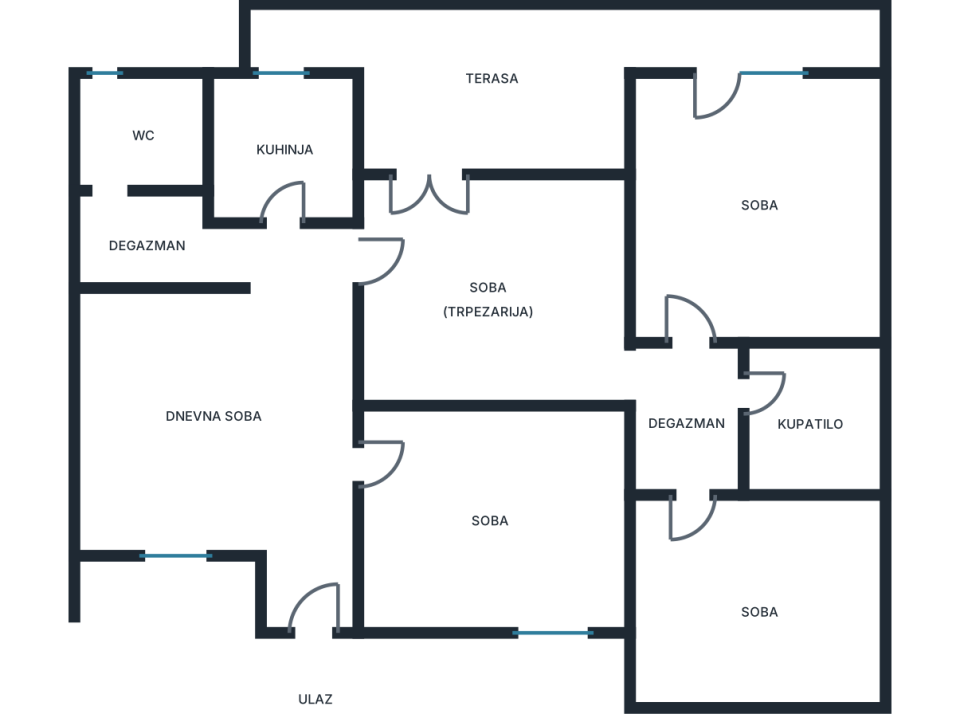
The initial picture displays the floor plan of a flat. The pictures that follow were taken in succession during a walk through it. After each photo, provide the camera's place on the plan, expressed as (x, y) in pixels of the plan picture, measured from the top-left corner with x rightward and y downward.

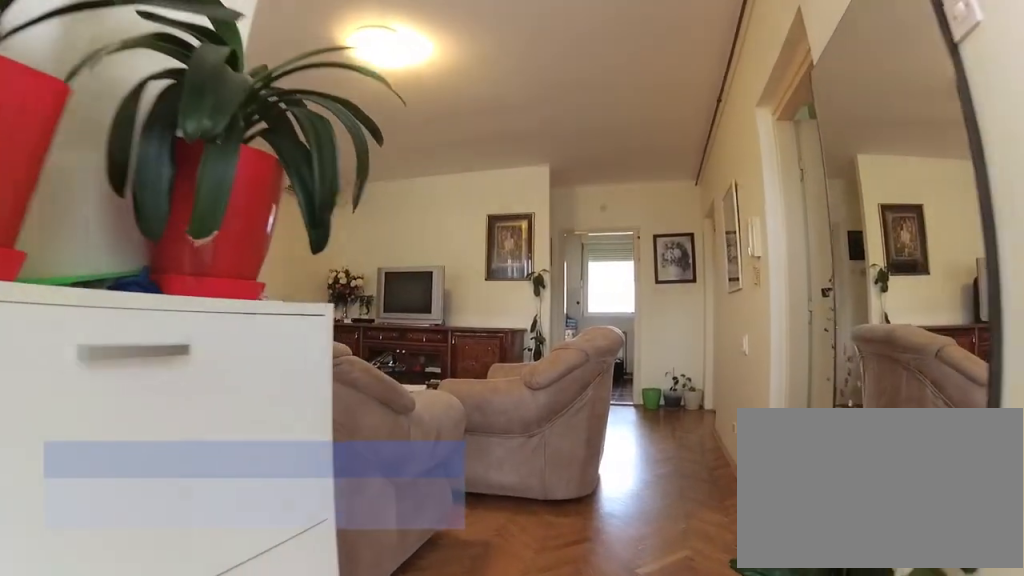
(305, 626)
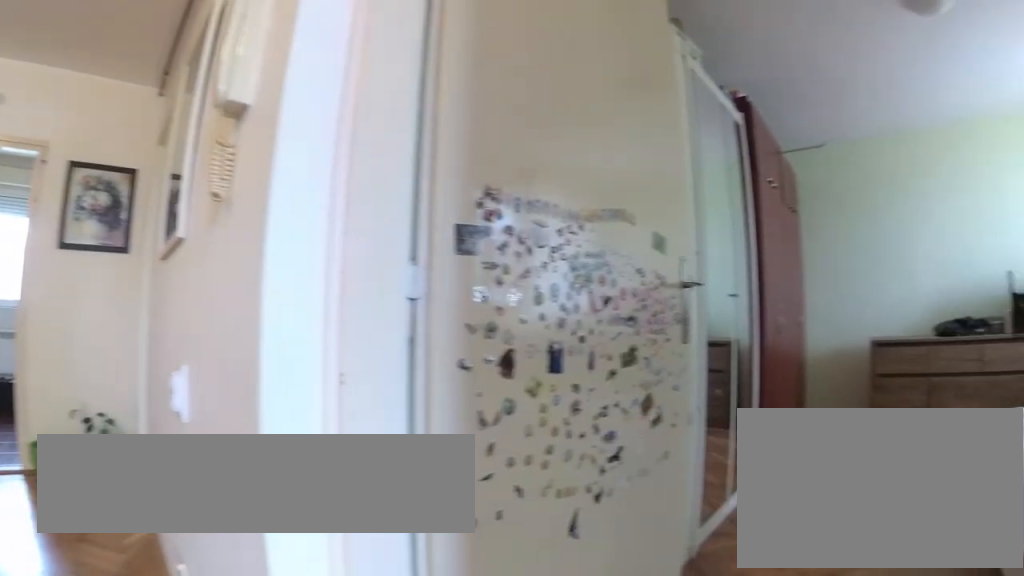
(302, 498)
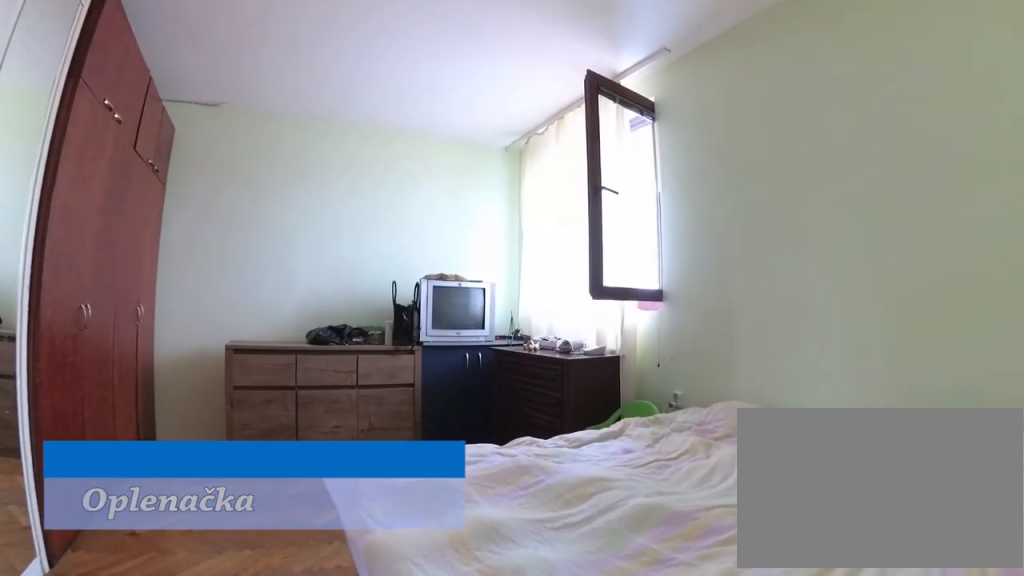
(401, 462)
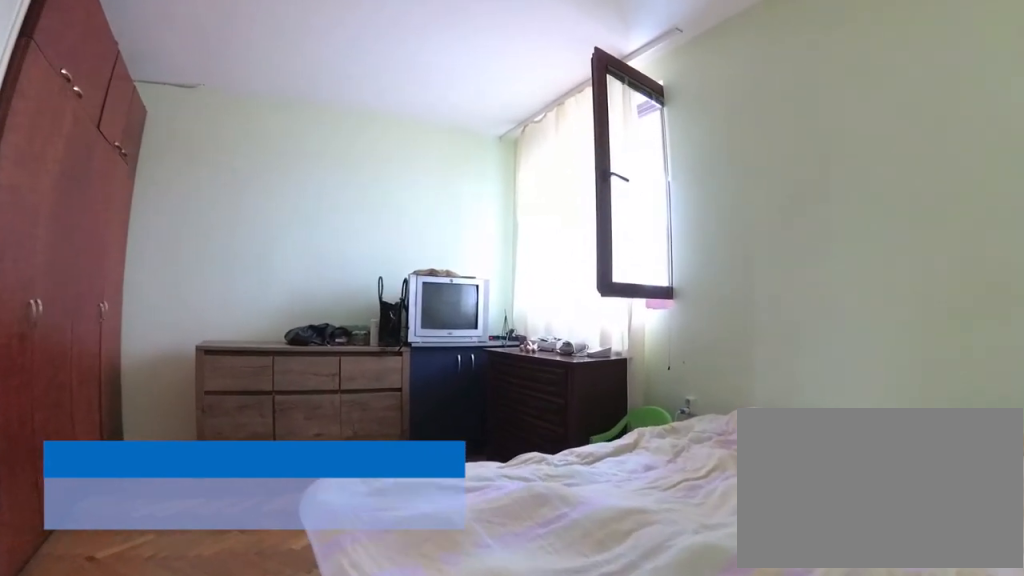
(425, 464)
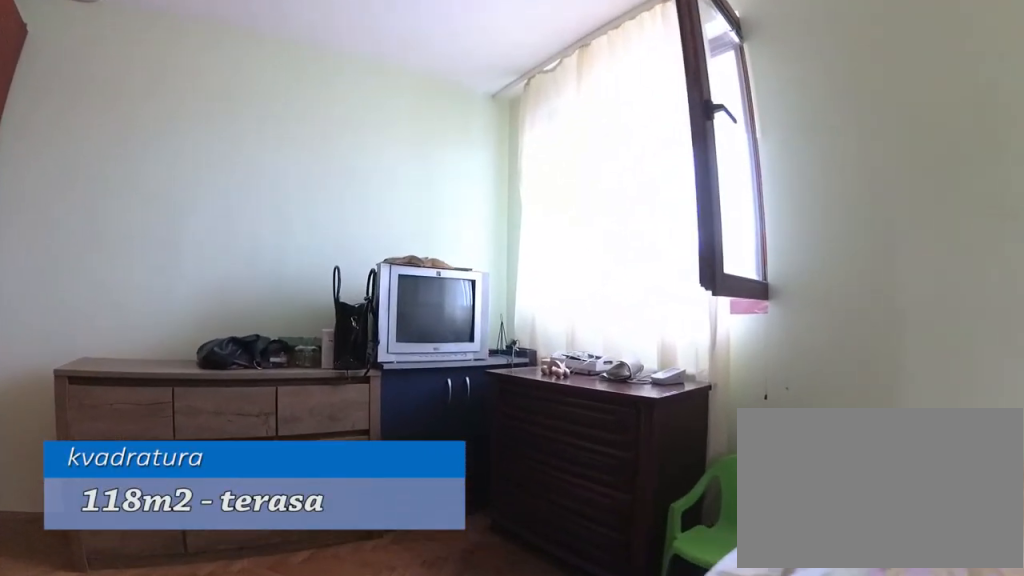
(456, 479)
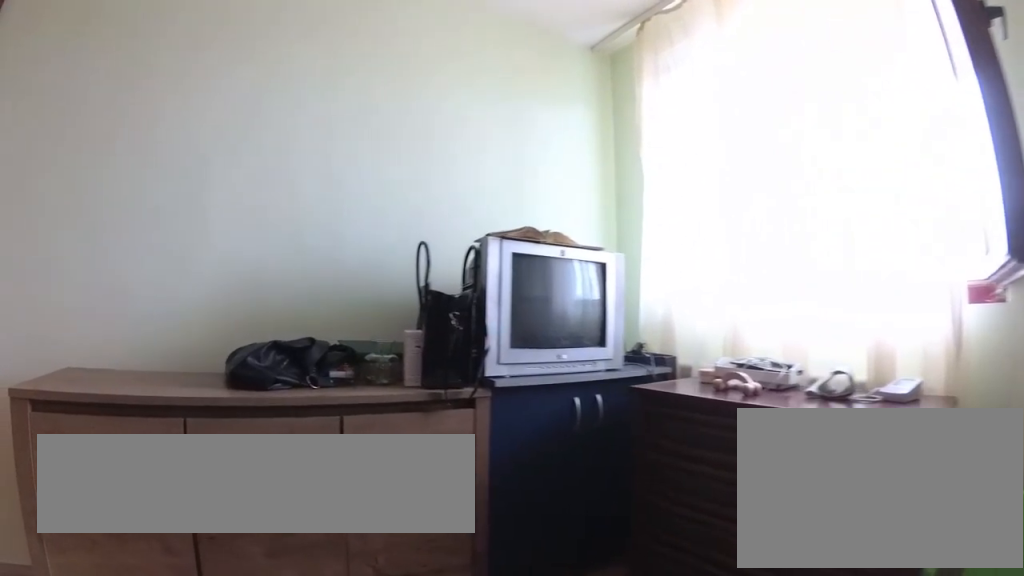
(490, 503)
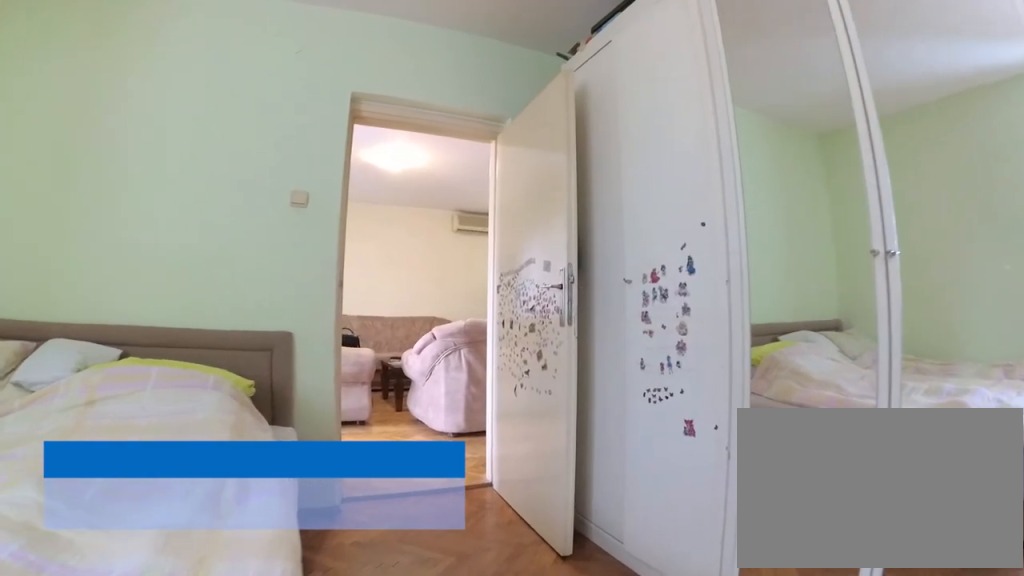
(544, 494)
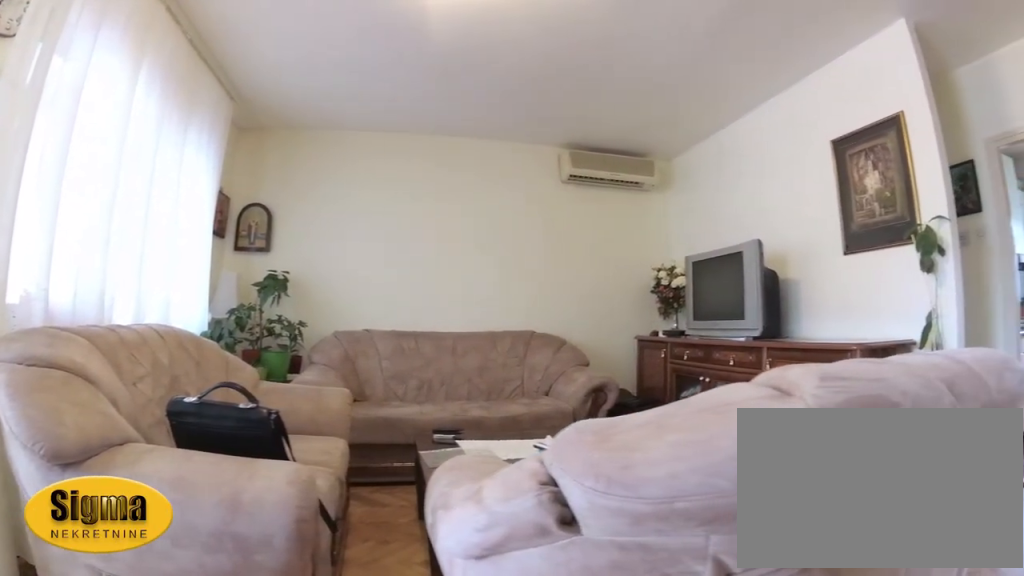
(347, 487)
